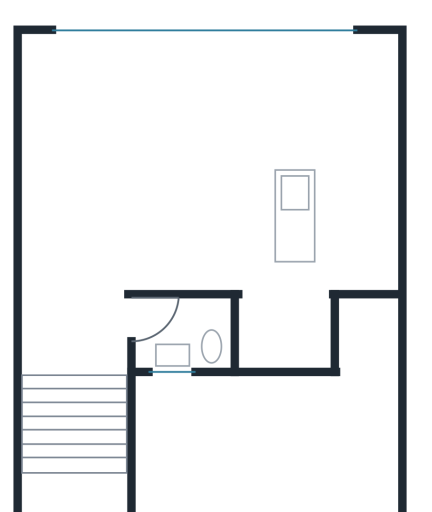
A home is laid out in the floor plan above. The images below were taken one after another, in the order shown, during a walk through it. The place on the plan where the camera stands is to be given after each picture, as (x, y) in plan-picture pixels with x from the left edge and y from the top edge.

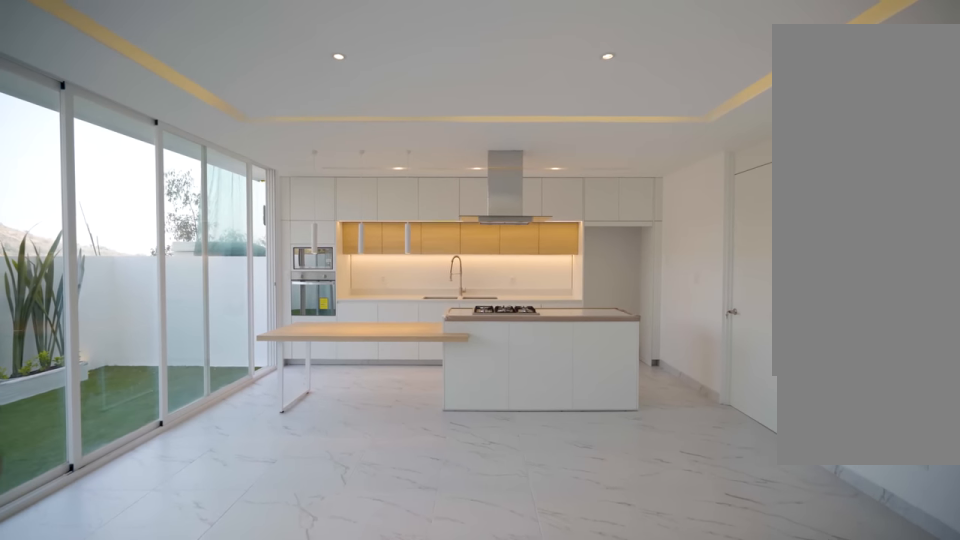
(101, 163)
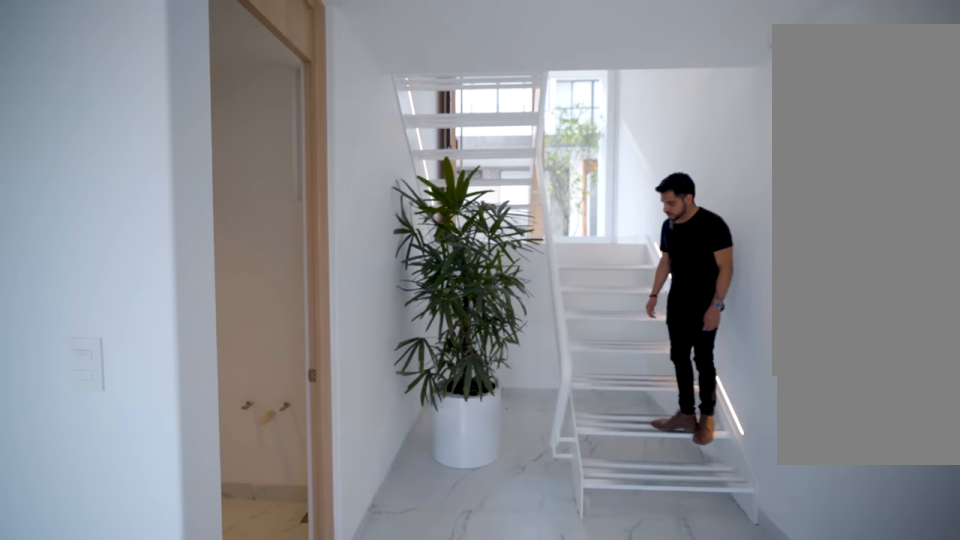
(72, 322)
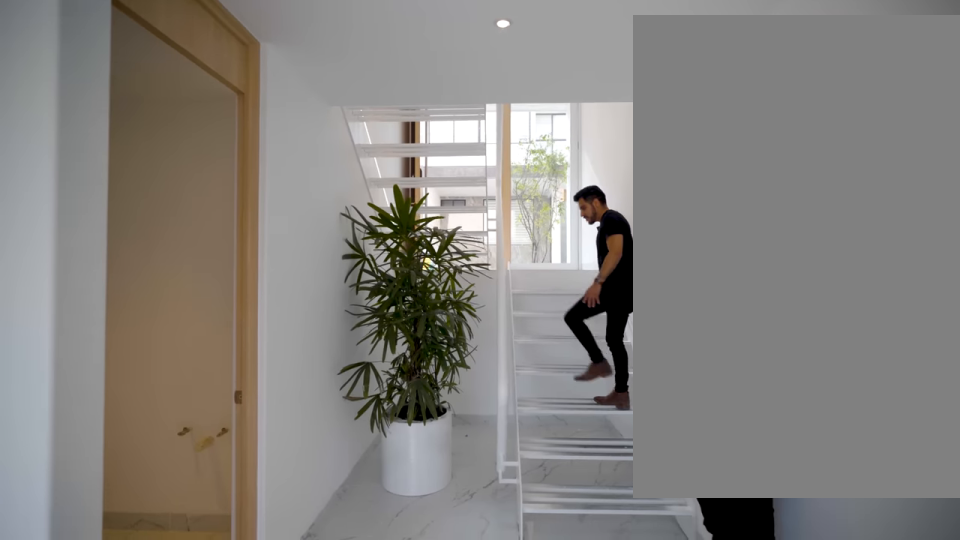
(67, 322)
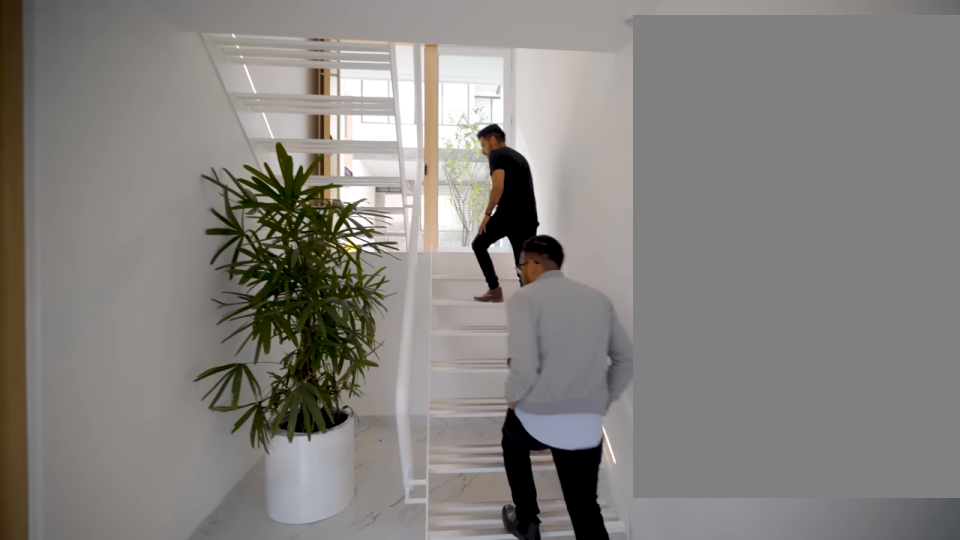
(58, 329)
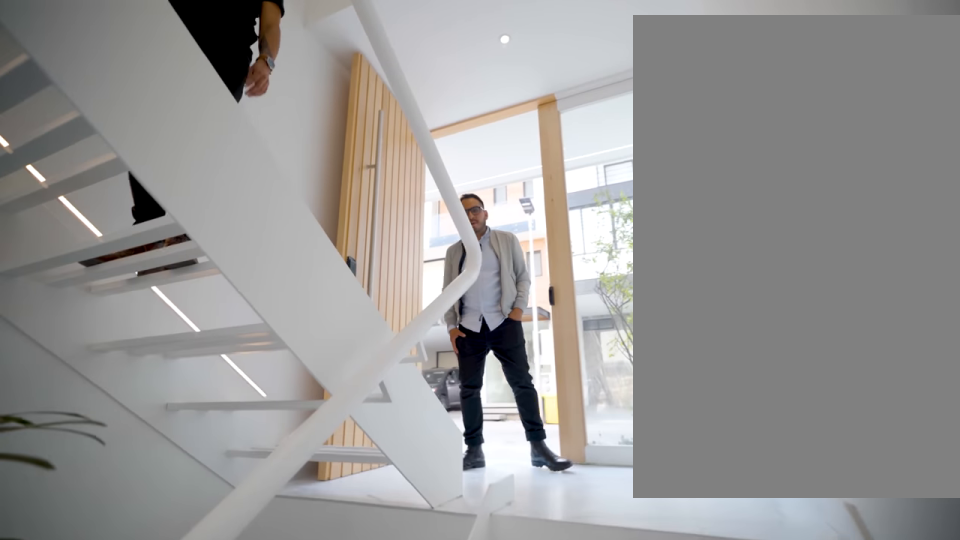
(43, 436)
